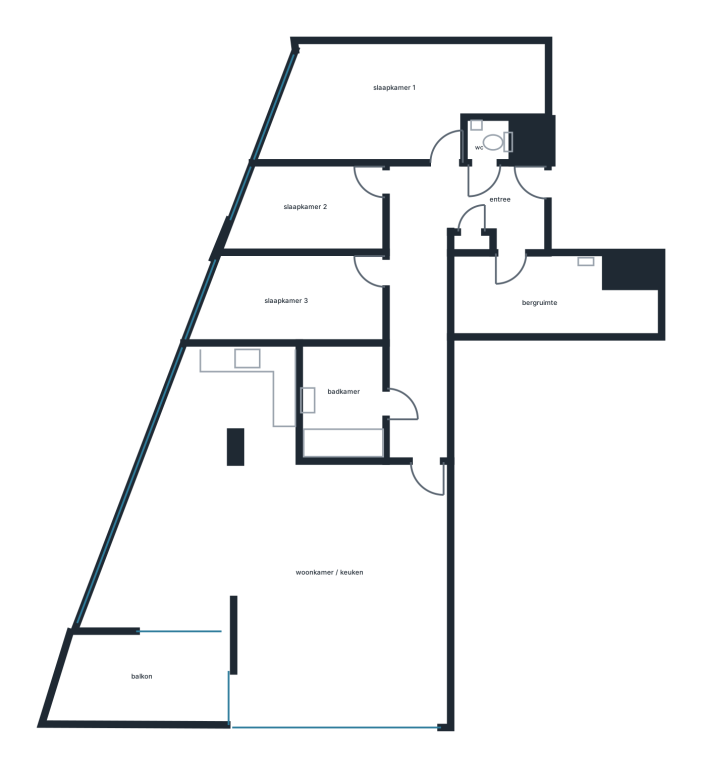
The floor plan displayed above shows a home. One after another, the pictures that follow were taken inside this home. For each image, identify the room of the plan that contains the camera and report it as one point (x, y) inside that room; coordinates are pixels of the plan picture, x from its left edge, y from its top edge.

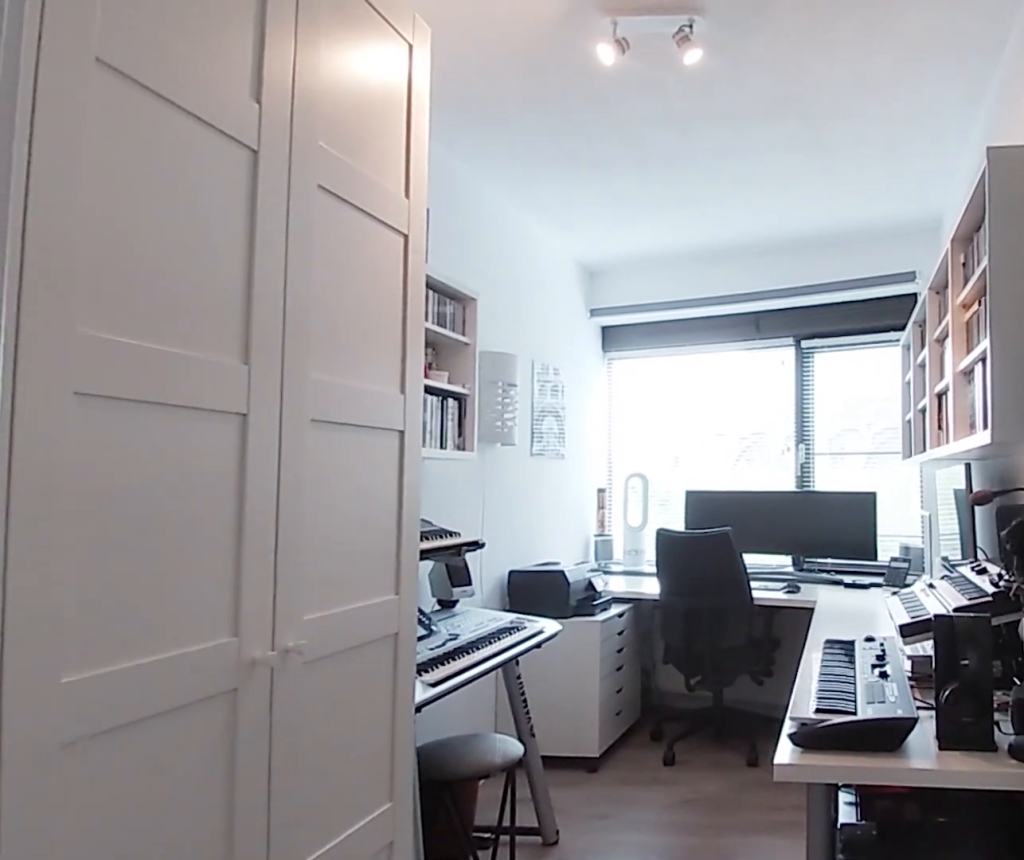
(294, 298)
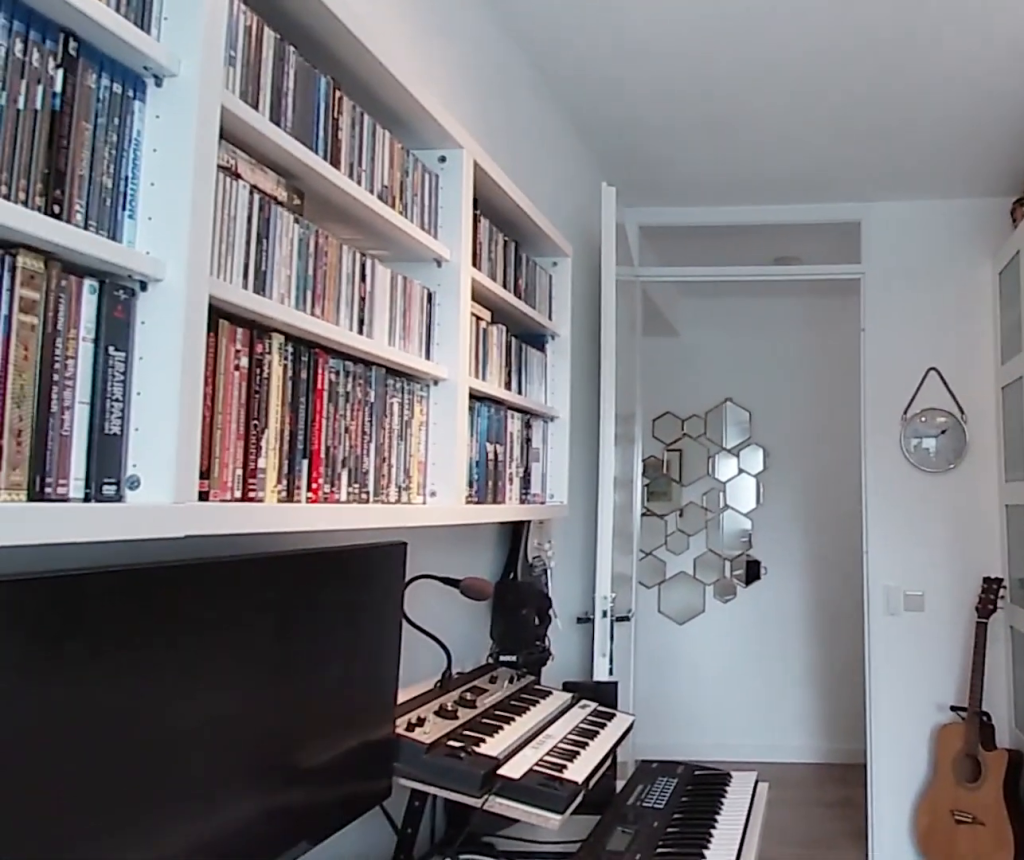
(294, 298)
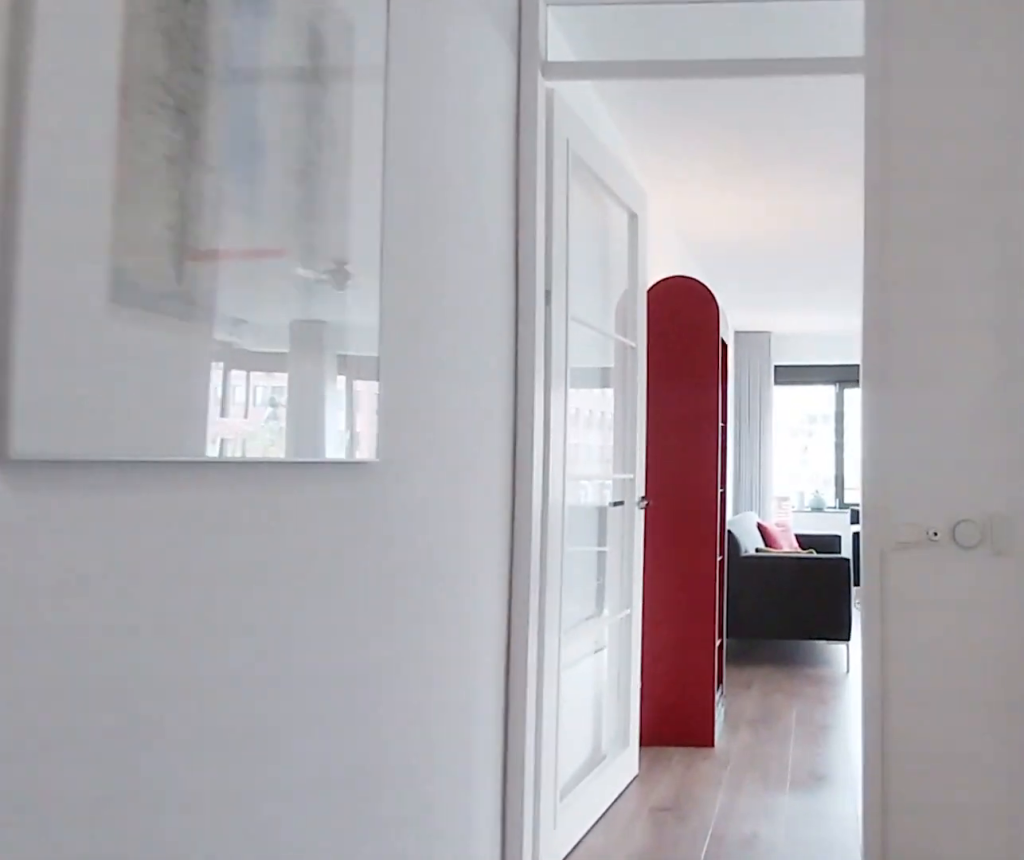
(441, 277)
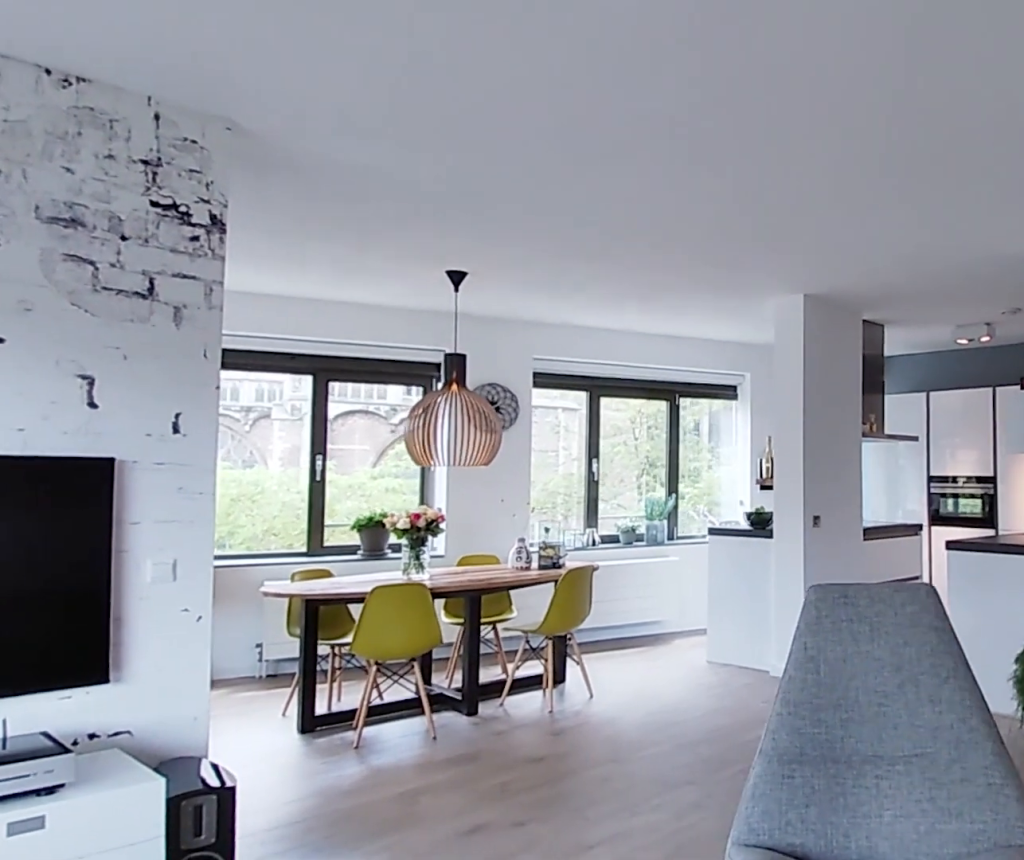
(351, 604)
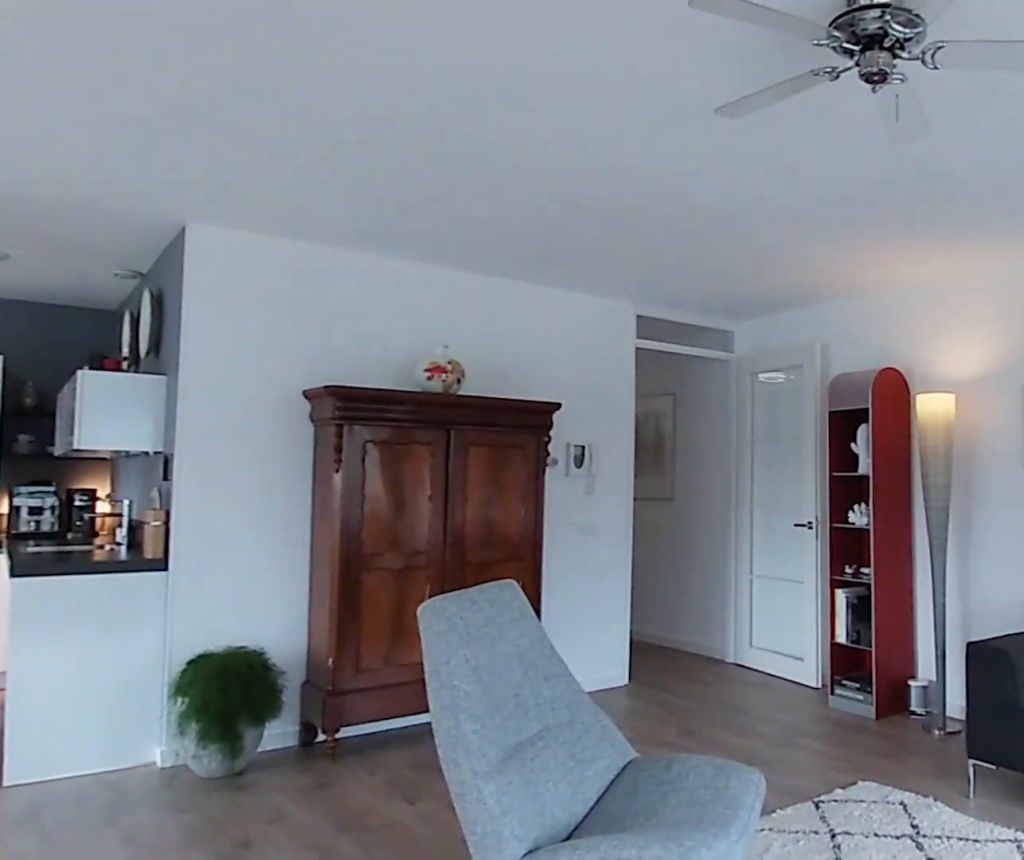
(351, 604)
